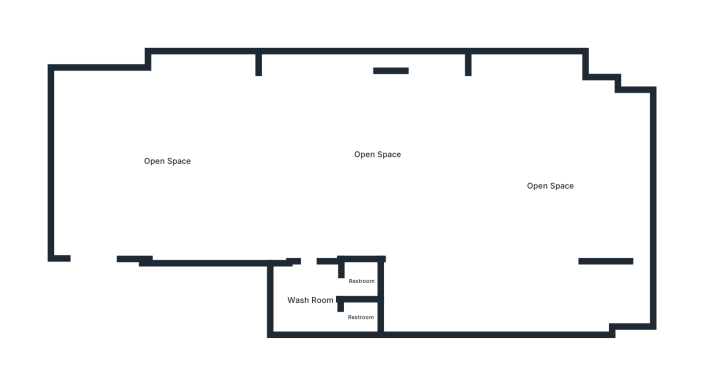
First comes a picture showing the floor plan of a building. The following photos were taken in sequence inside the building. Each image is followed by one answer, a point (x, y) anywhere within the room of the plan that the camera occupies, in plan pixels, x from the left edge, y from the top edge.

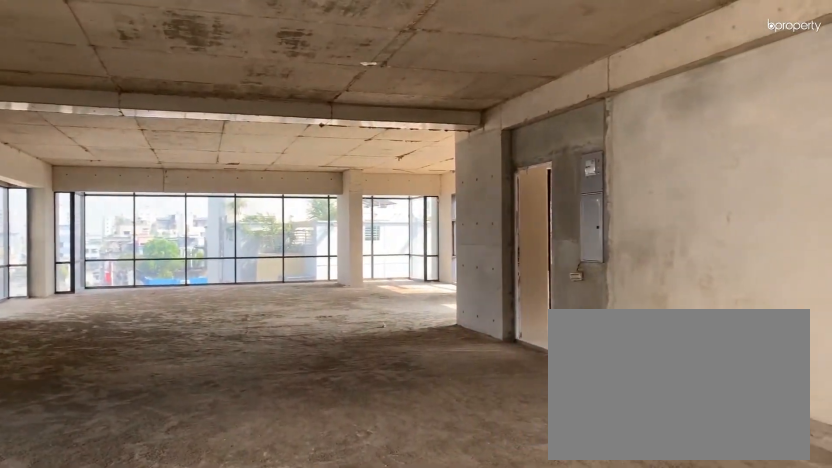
(169, 161)
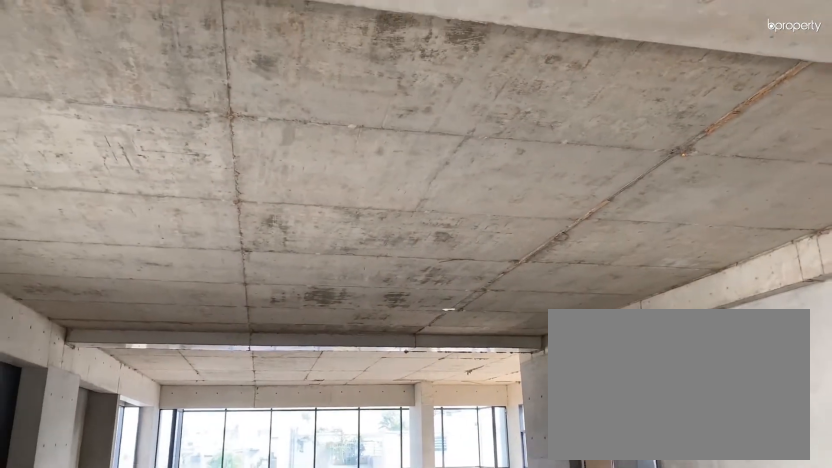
(169, 162)
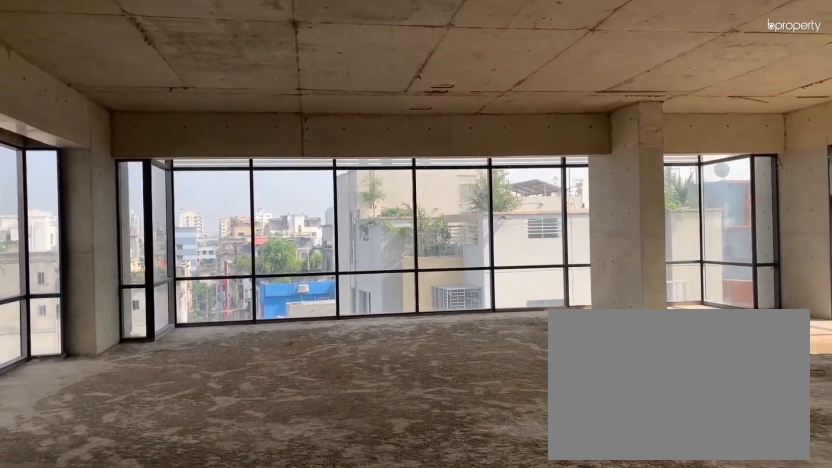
(379, 154)
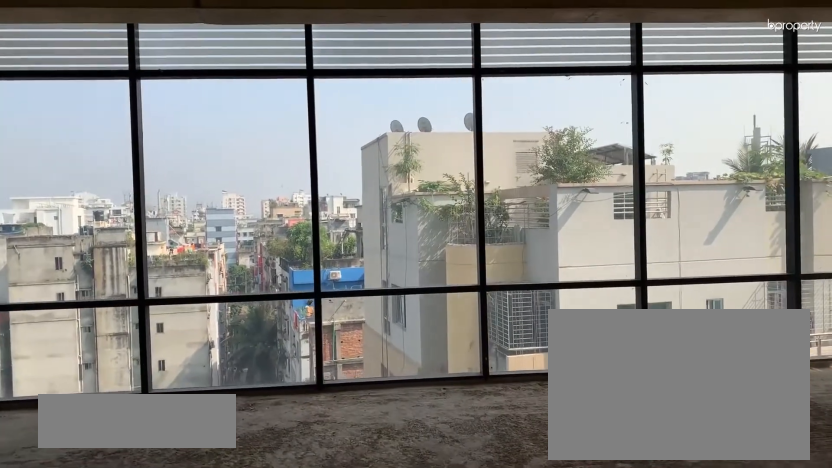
(552, 185)
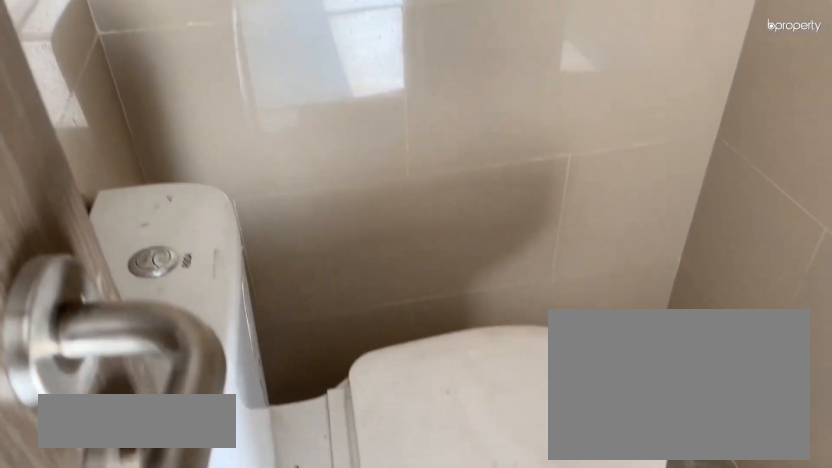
(360, 319)
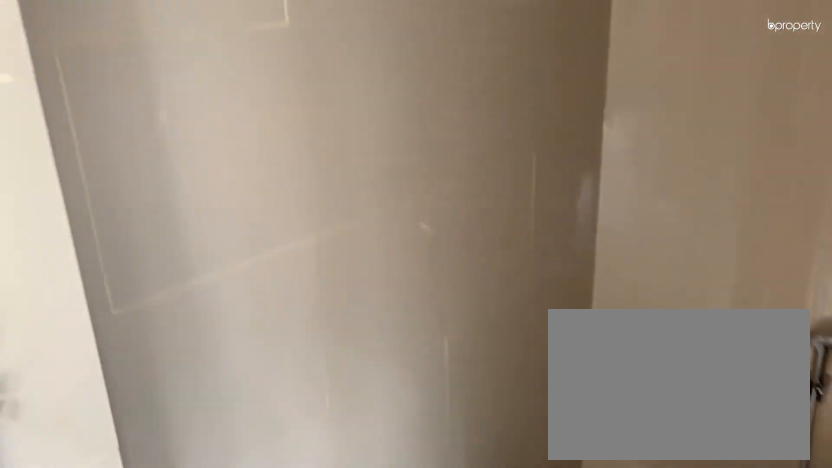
(360, 282)
